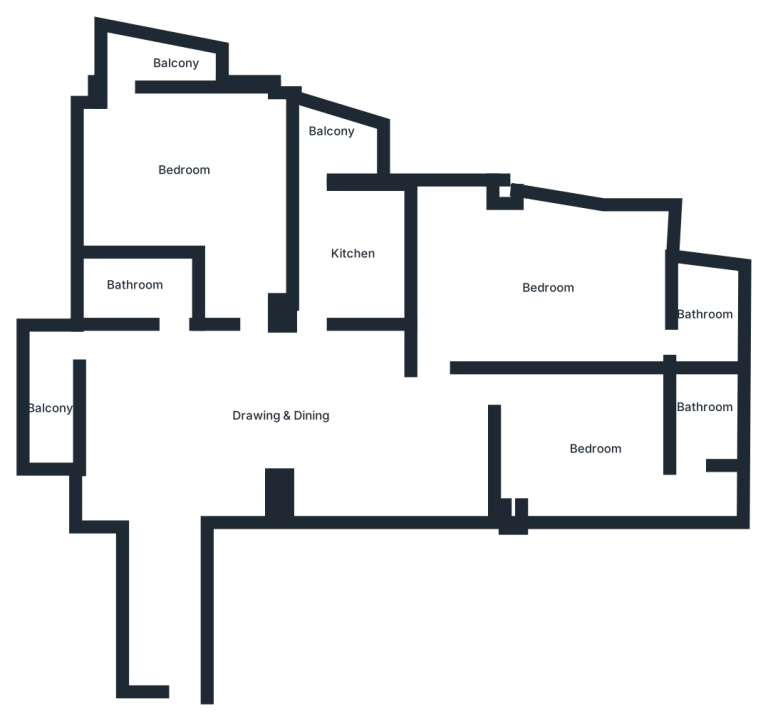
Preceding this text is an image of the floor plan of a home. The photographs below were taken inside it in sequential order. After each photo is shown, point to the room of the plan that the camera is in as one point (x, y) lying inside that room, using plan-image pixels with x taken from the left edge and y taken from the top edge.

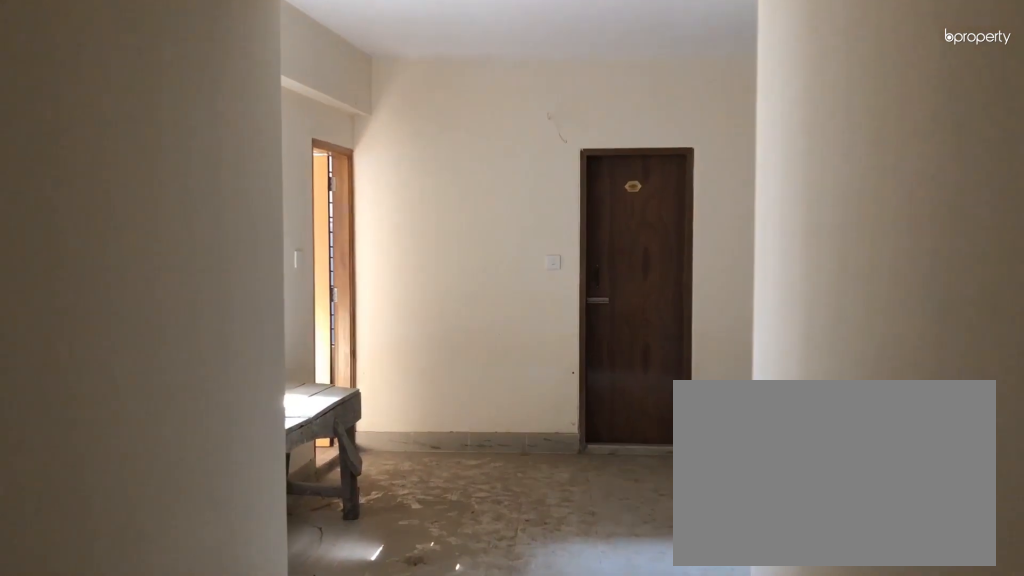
(174, 584)
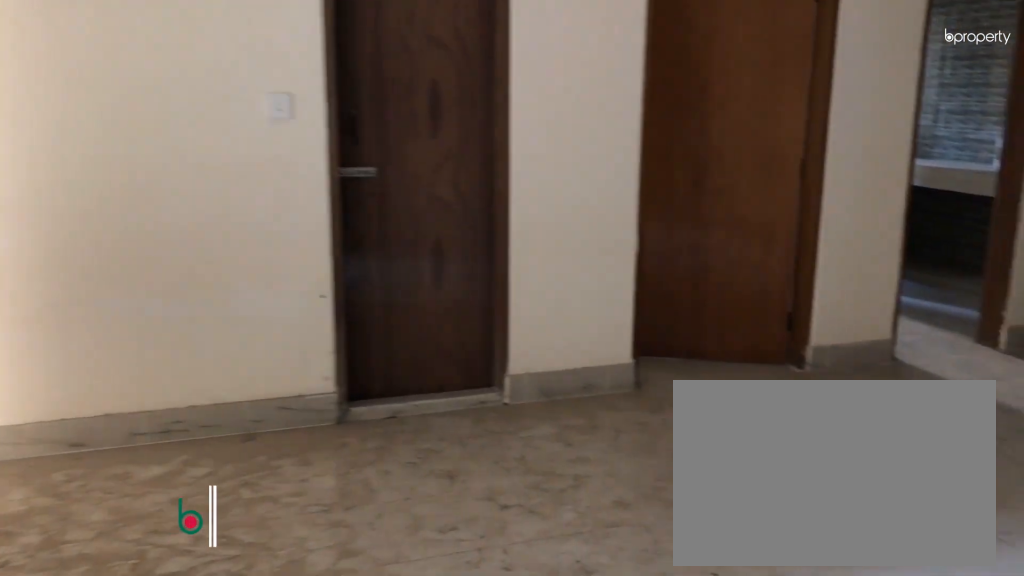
(282, 405)
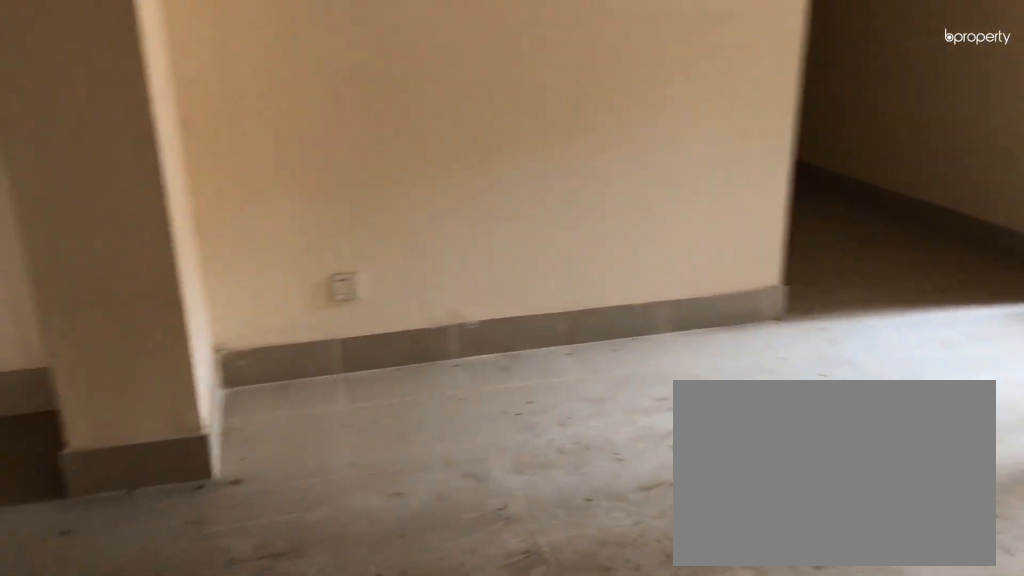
(283, 405)
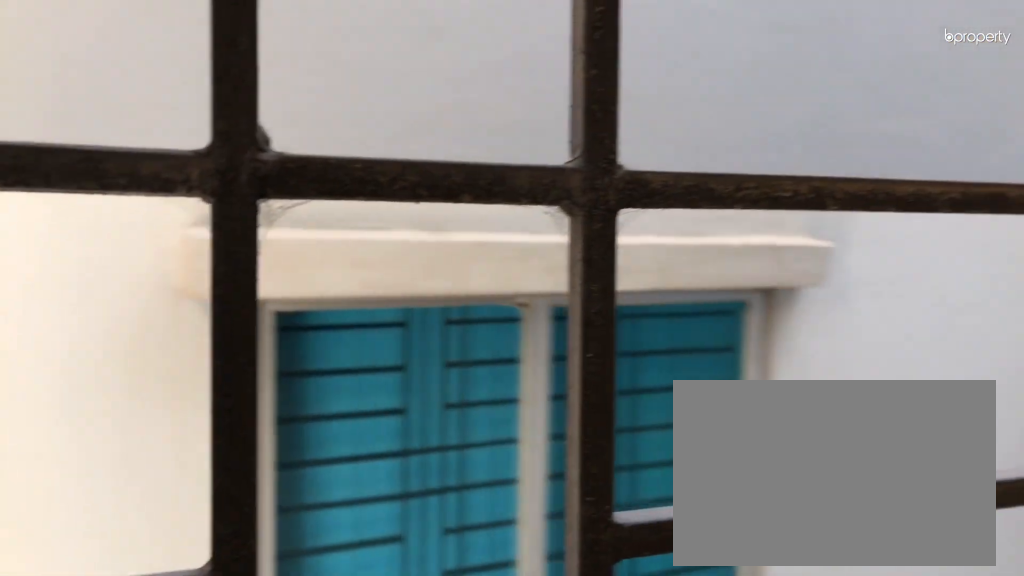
(51, 402)
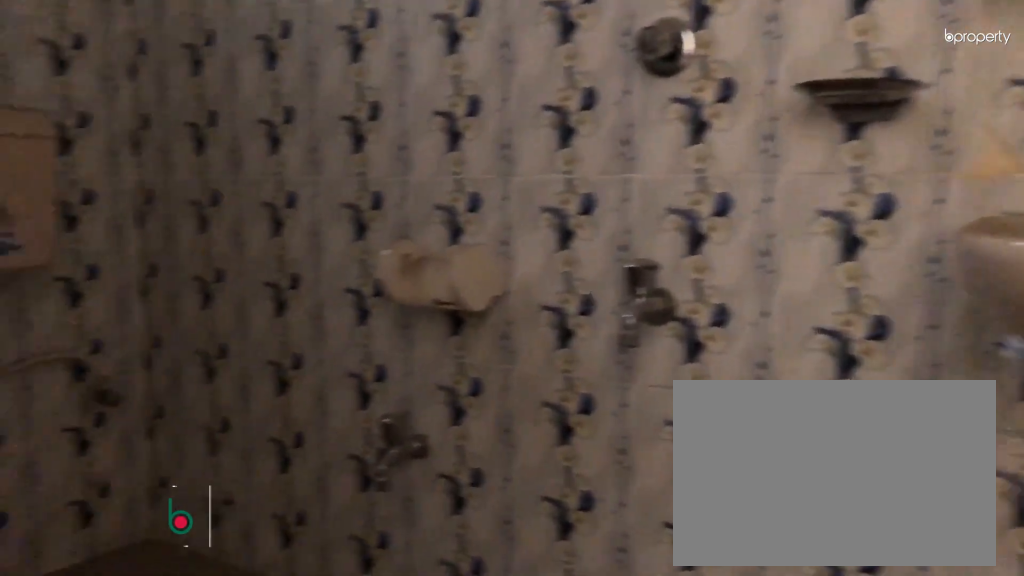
(132, 289)
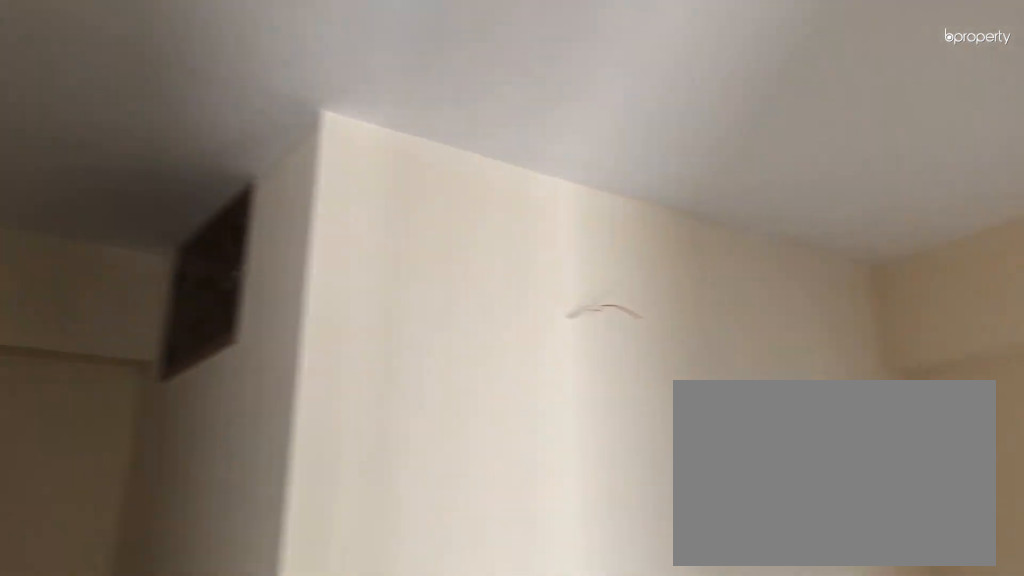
(189, 173)
